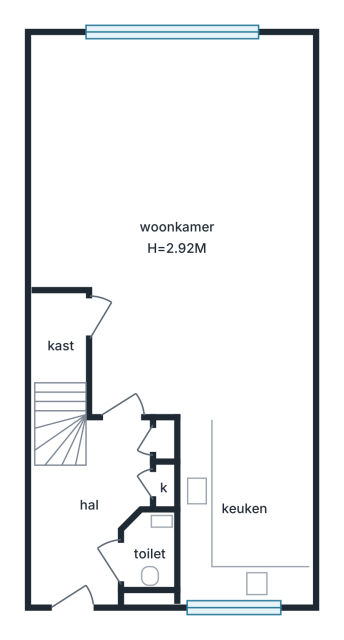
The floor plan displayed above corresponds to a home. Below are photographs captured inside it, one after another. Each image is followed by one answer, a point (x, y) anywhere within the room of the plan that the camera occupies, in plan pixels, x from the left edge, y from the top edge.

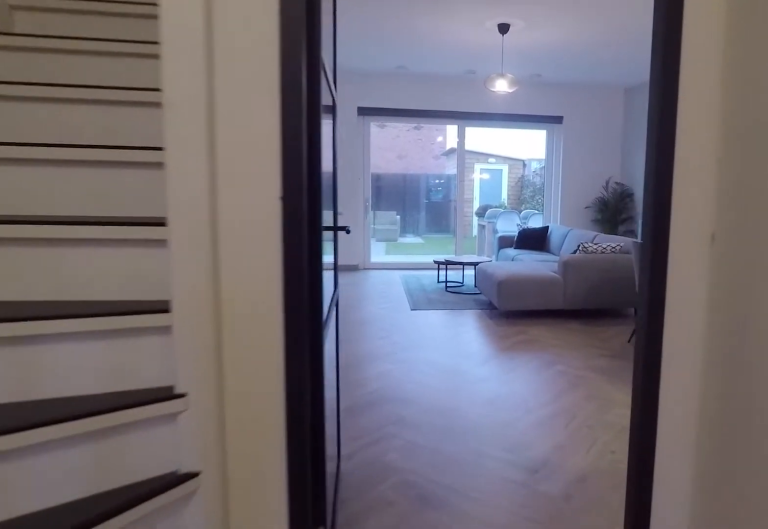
(89, 513)
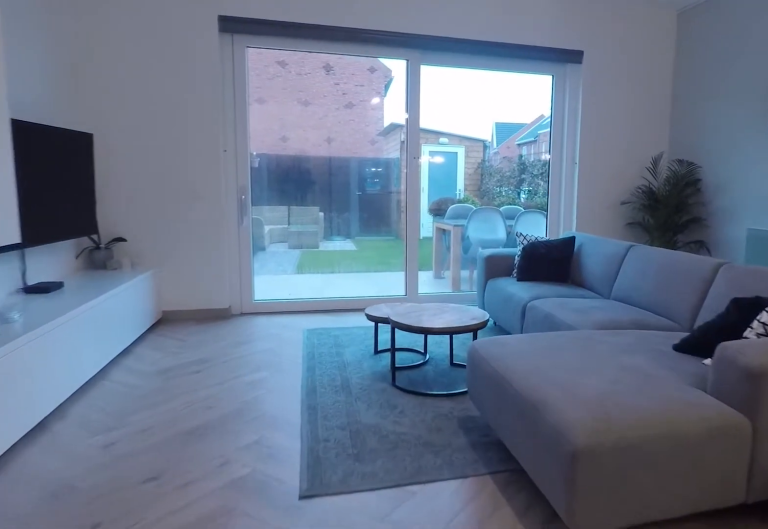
(185, 269)
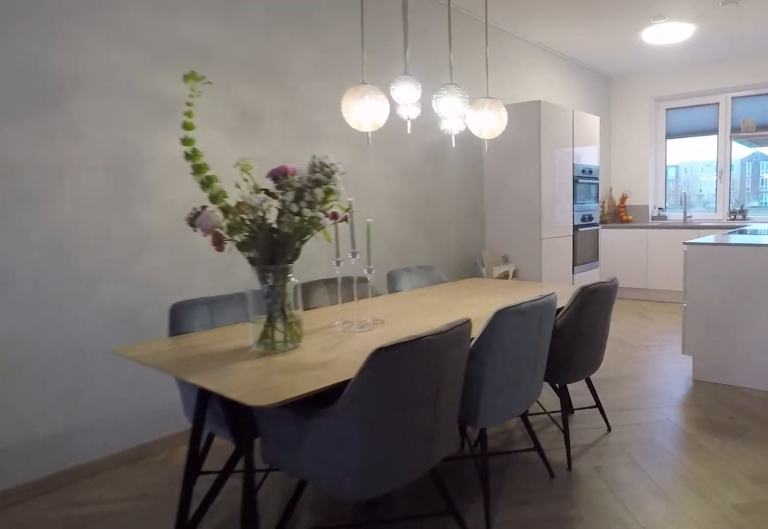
(185, 269)
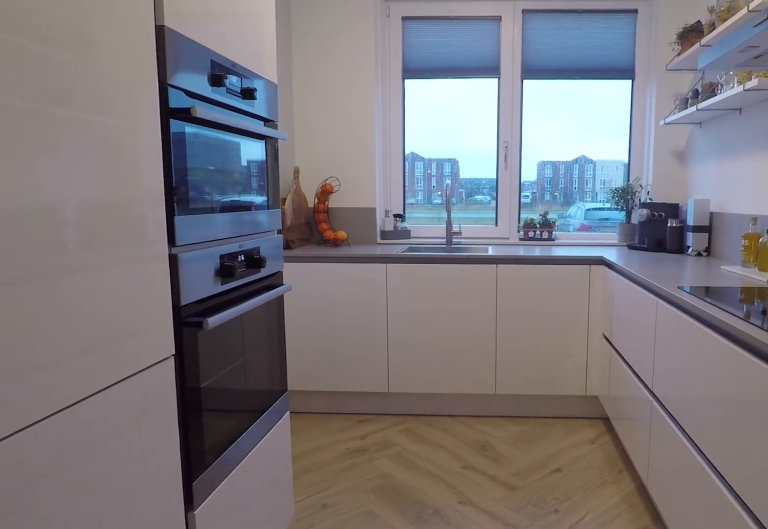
(245, 506)
